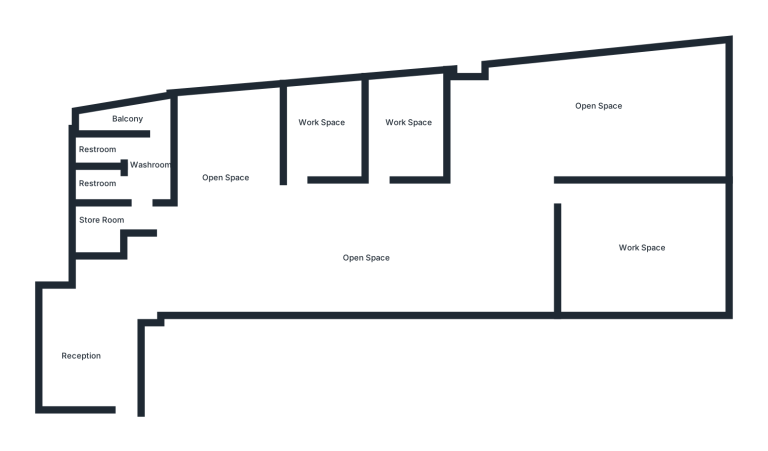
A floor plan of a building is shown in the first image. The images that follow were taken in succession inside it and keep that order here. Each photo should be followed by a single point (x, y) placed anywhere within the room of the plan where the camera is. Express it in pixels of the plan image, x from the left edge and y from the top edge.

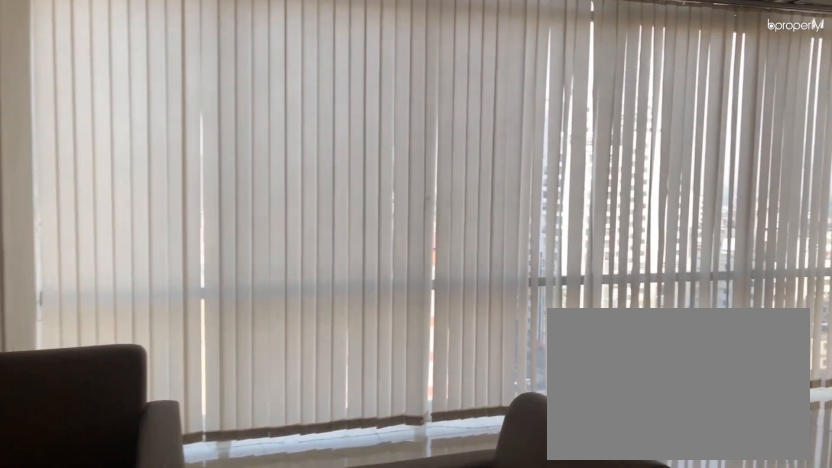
(540, 133)
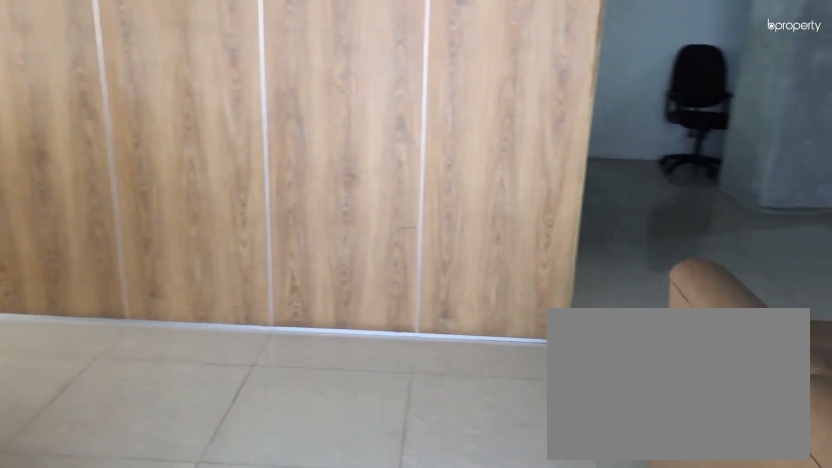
(608, 116)
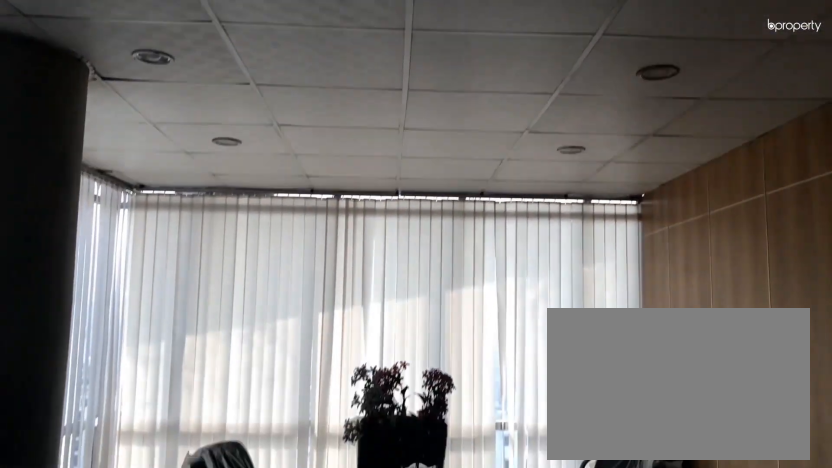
(608, 116)
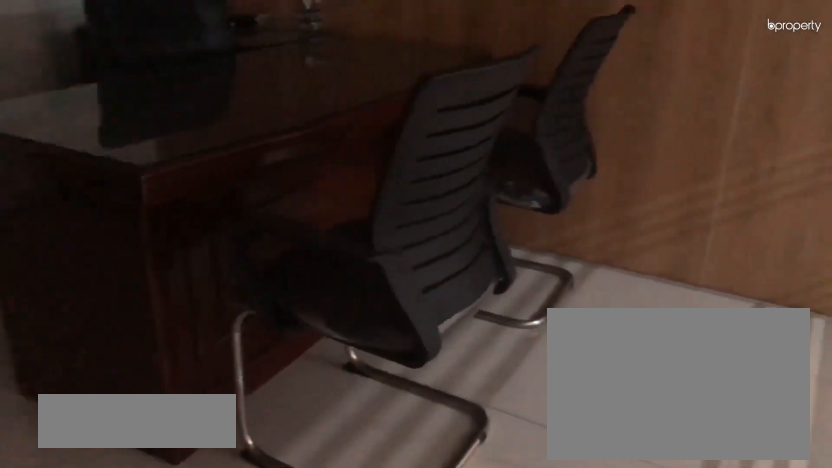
(393, 134)
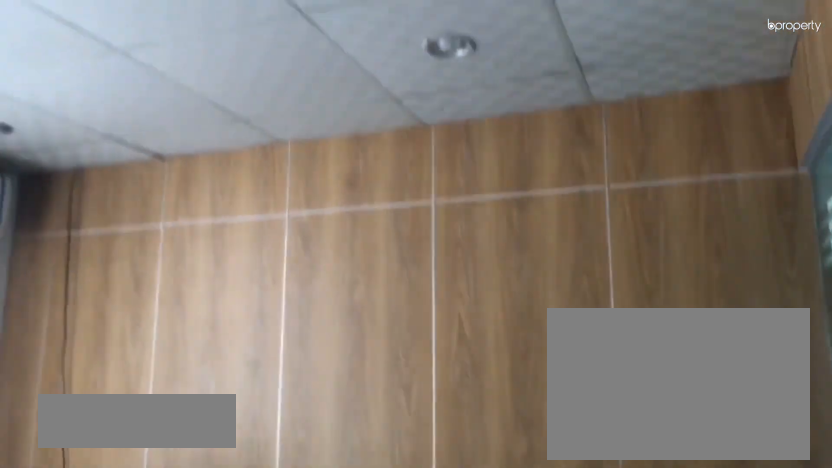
(310, 134)
